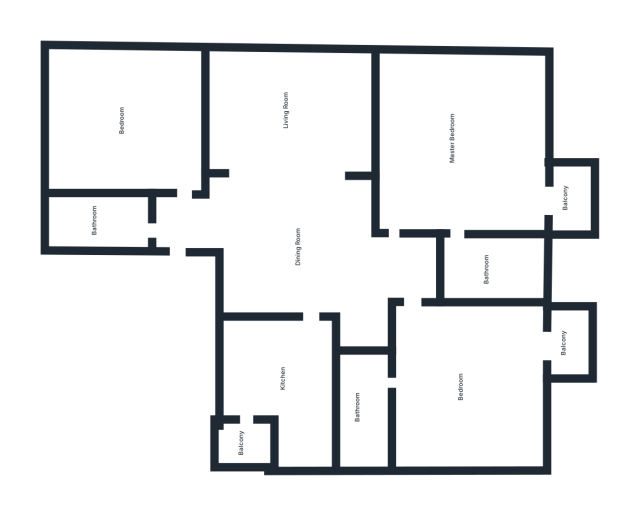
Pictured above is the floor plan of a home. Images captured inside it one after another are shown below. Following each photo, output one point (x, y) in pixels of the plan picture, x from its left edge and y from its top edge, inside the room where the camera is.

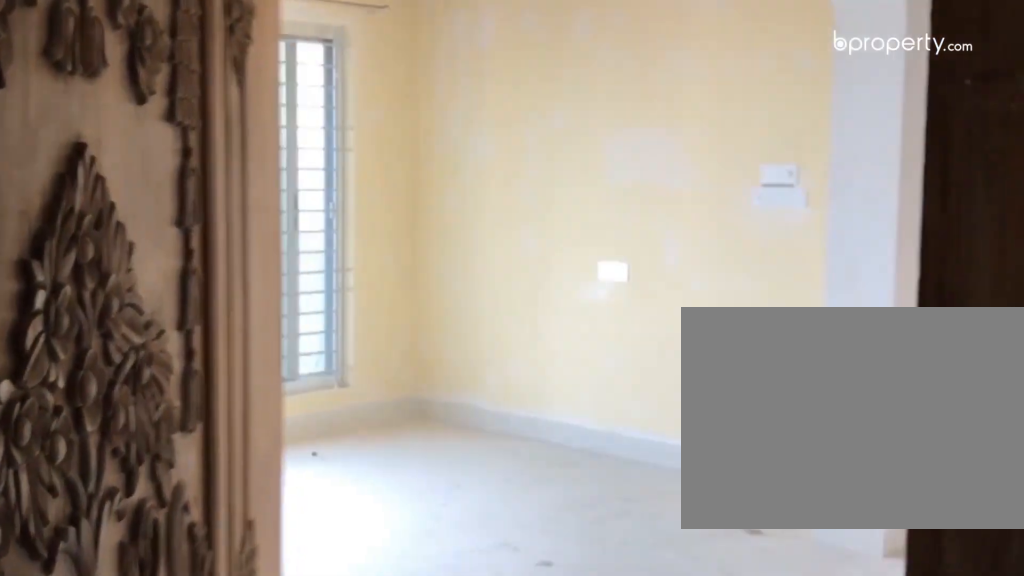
(205, 238)
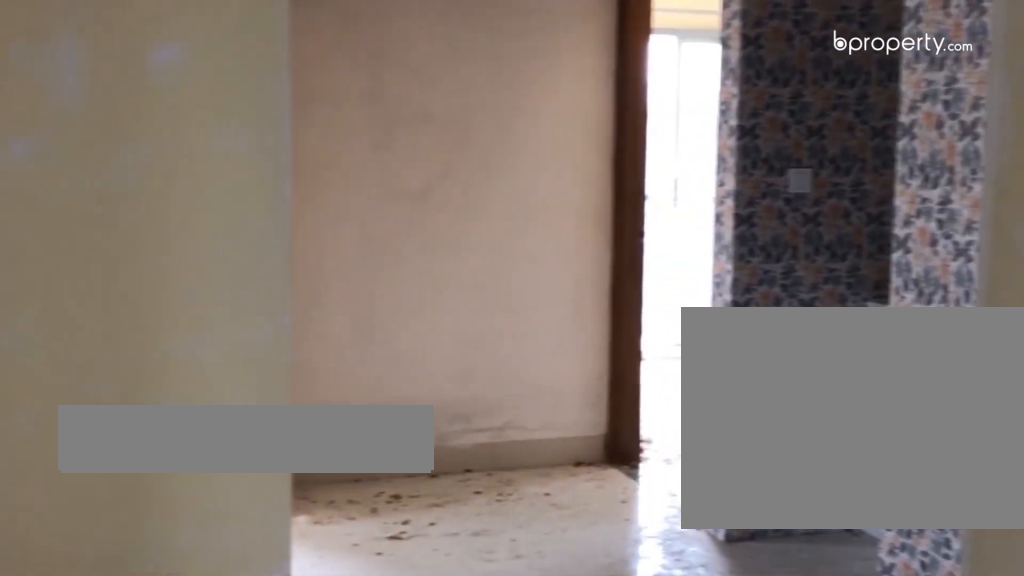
(281, 221)
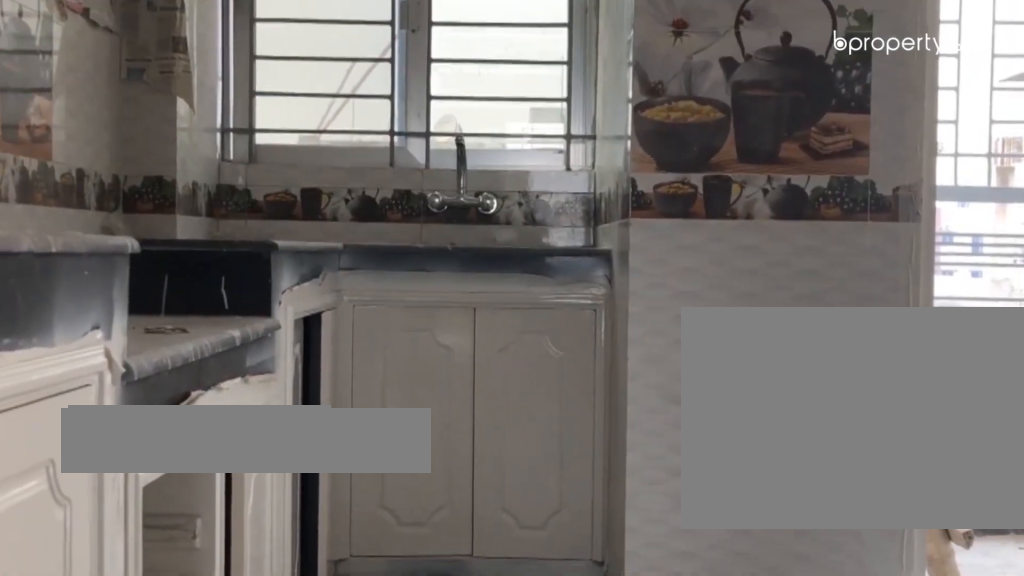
(282, 371)
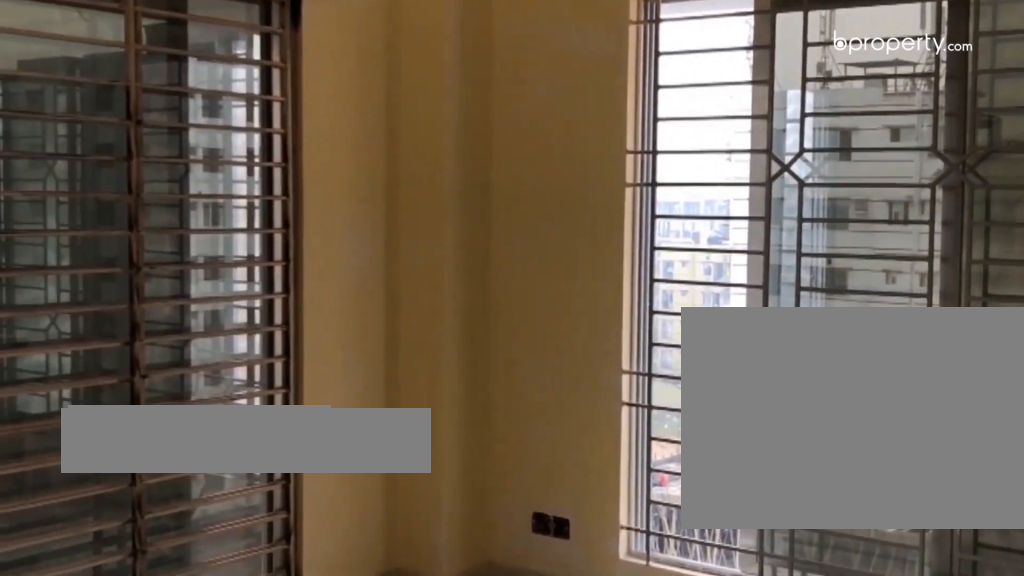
(451, 365)
